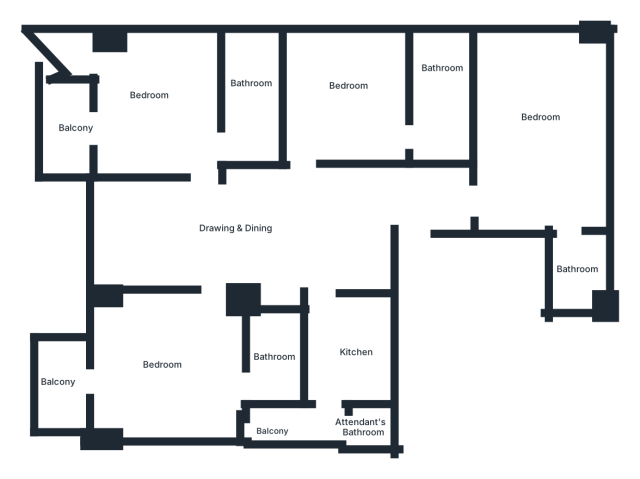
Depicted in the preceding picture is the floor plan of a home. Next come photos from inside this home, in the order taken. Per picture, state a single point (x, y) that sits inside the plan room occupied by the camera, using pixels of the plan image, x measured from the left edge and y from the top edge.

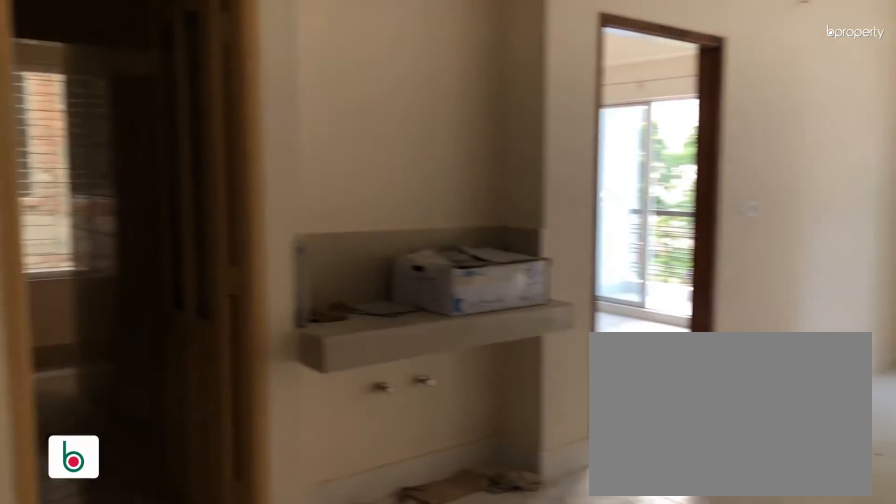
(248, 229)
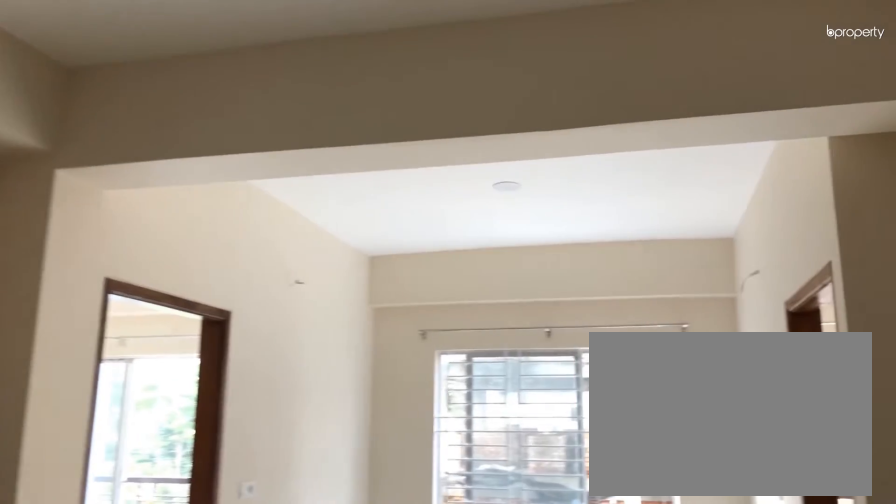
(248, 229)
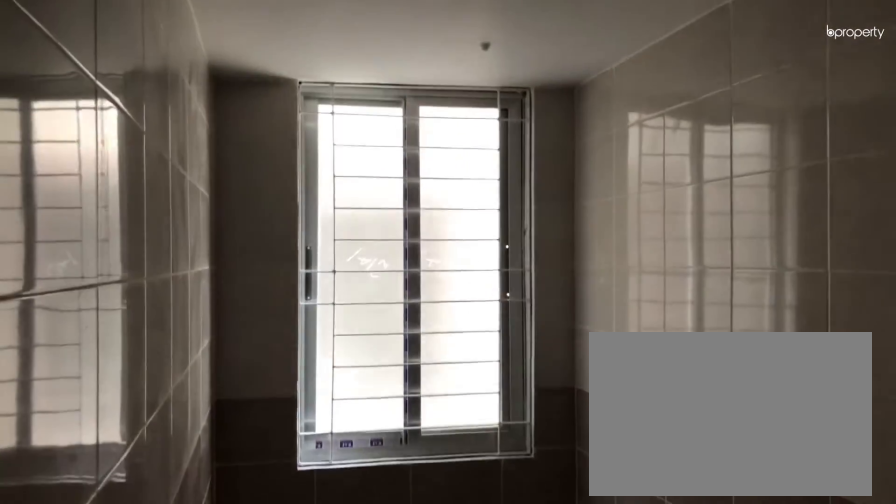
(446, 105)
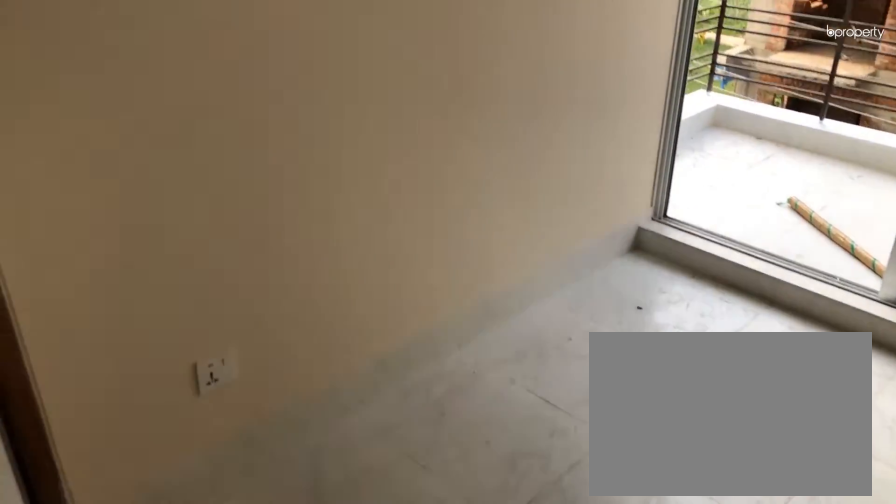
(154, 114)
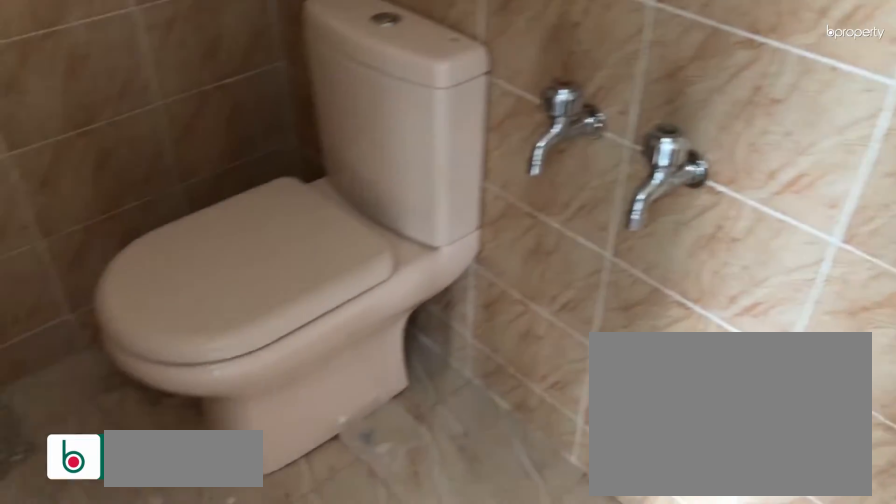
(276, 356)
